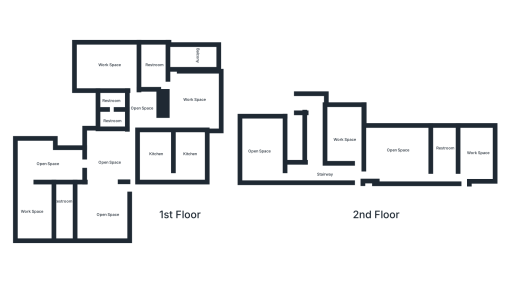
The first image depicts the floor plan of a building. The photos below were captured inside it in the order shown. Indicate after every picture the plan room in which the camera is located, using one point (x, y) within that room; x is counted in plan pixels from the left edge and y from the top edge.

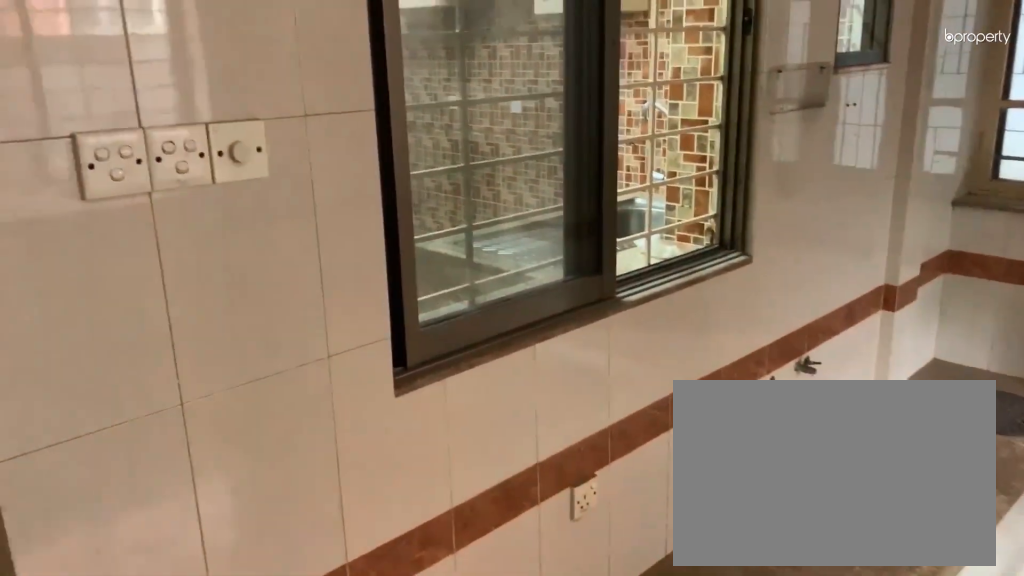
(191, 159)
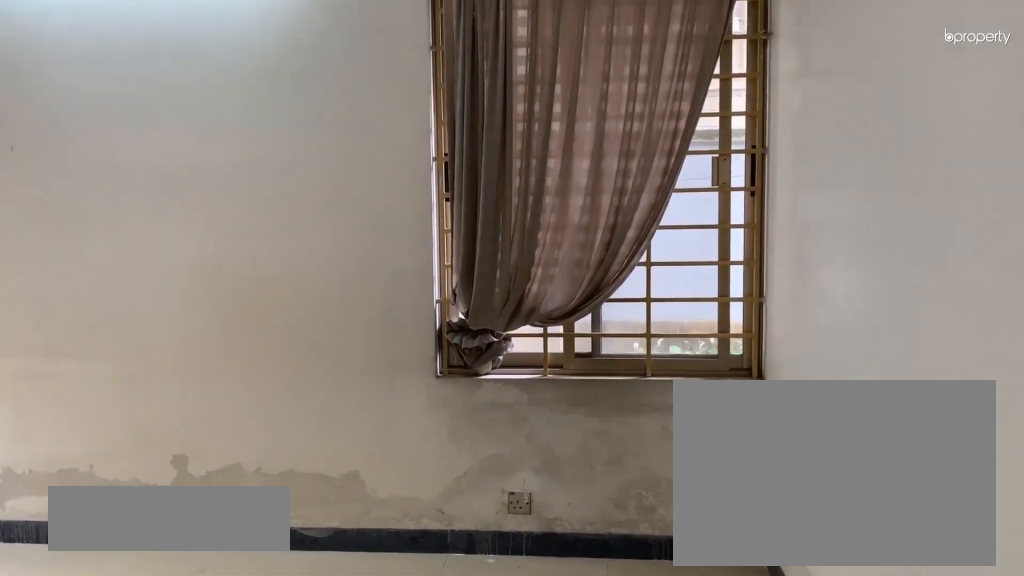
(109, 71)
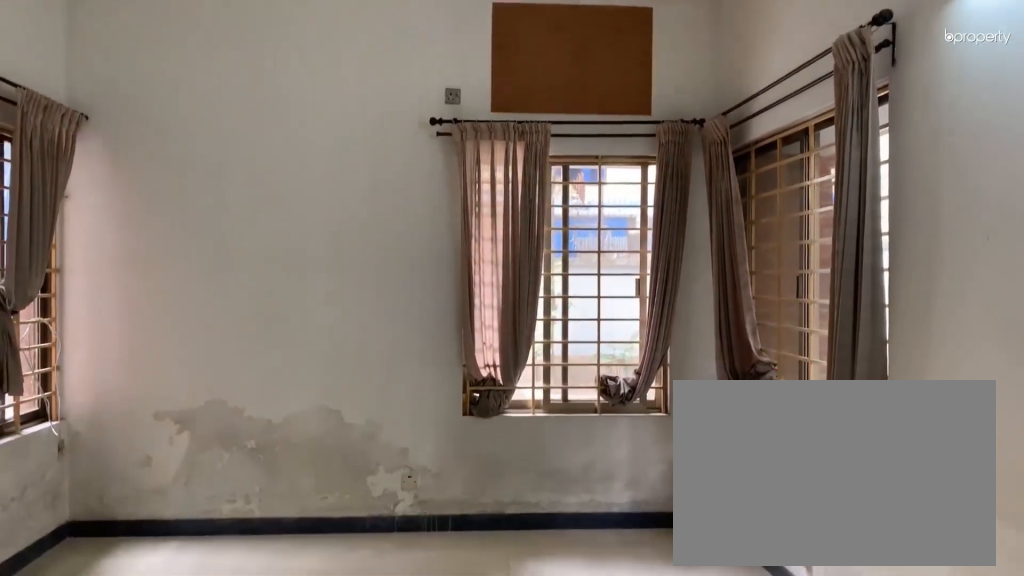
(110, 75)
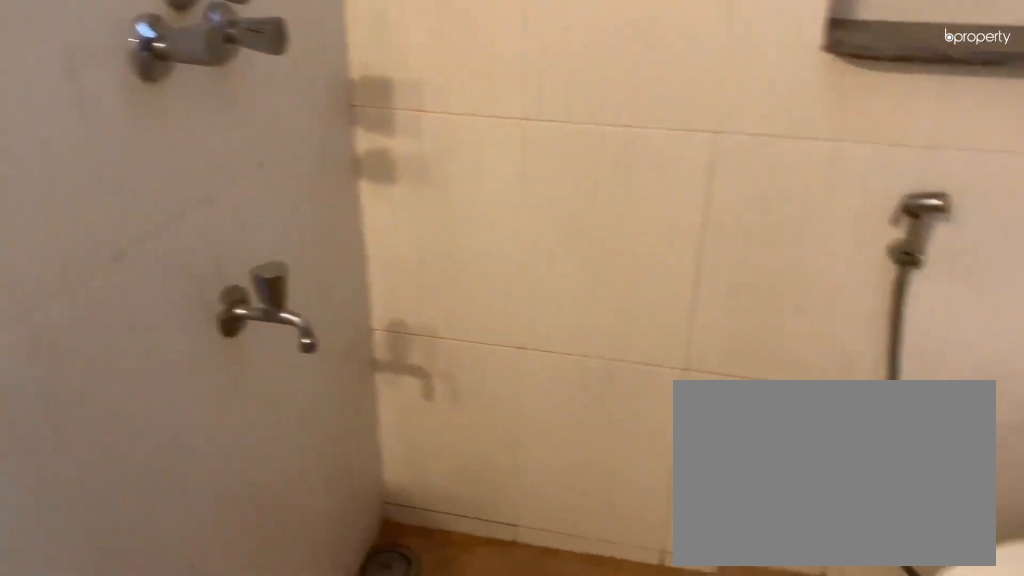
(110, 118)
